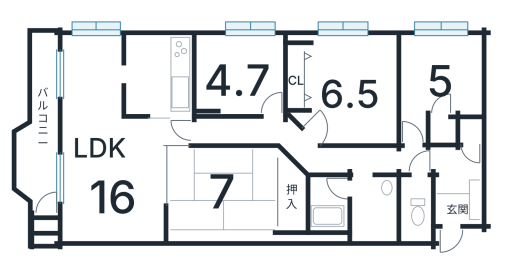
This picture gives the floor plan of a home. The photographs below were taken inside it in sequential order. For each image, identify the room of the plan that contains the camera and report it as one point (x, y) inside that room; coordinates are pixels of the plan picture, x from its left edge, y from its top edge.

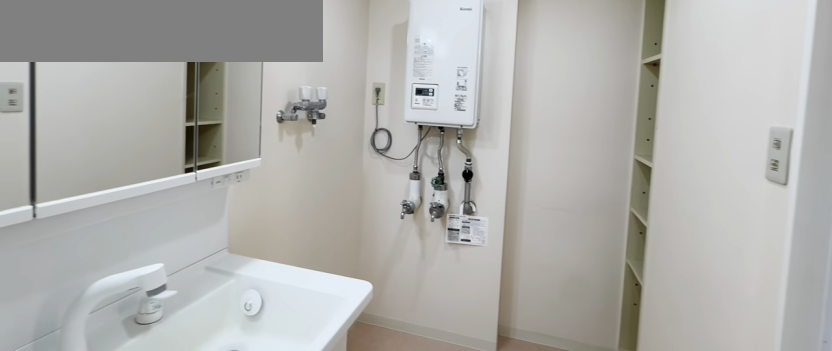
(374, 213)
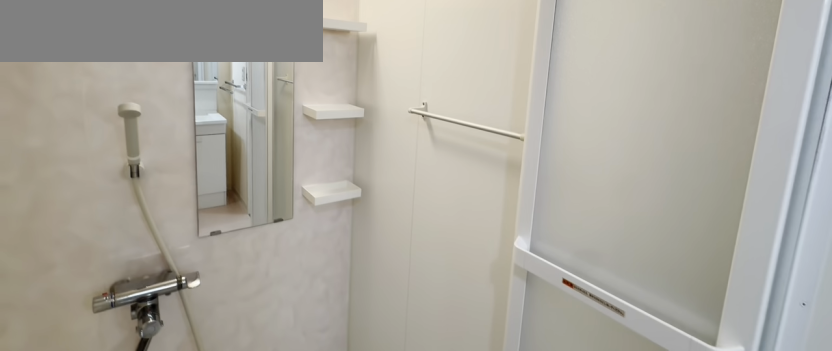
(325, 204)
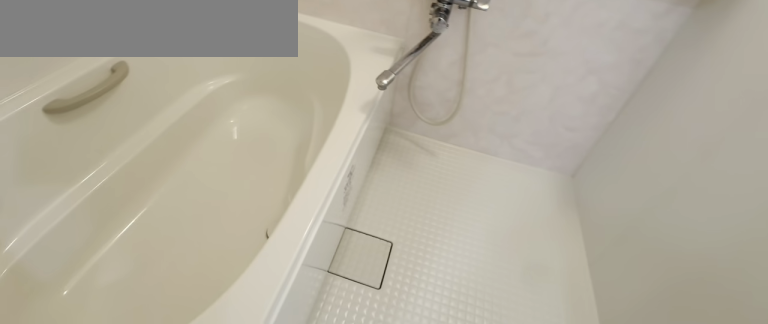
(325, 204)
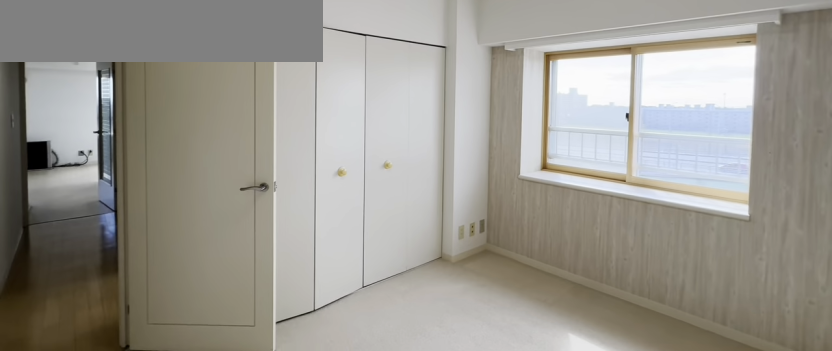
(348, 91)
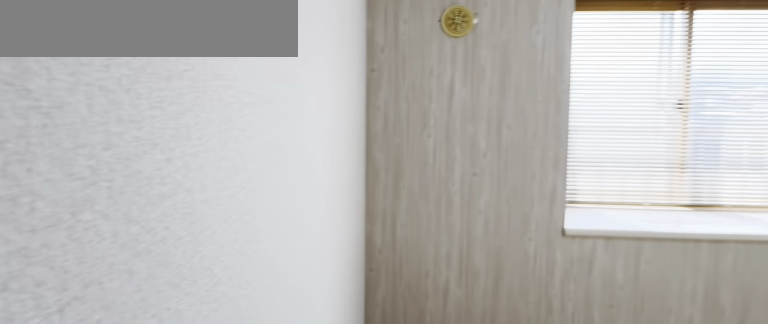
(238, 83)
